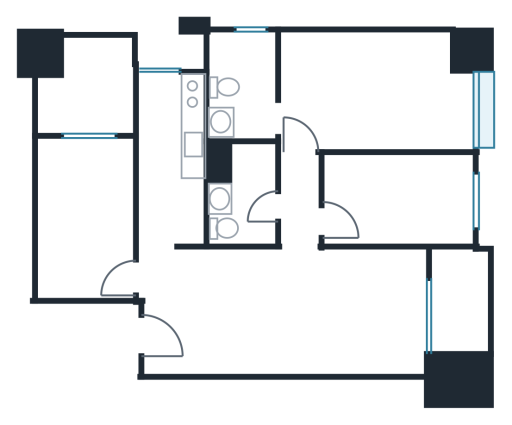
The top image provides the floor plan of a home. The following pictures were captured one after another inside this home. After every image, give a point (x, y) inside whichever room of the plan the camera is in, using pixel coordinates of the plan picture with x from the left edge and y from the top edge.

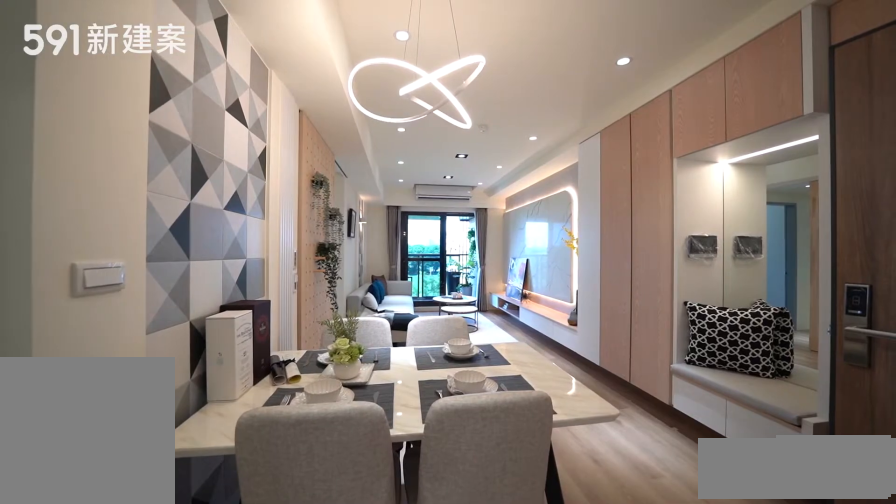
(229, 312)
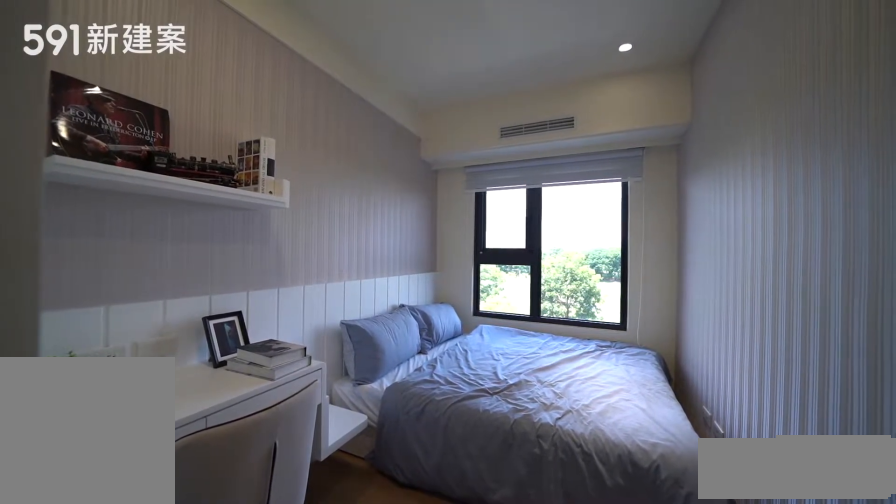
(402, 197)
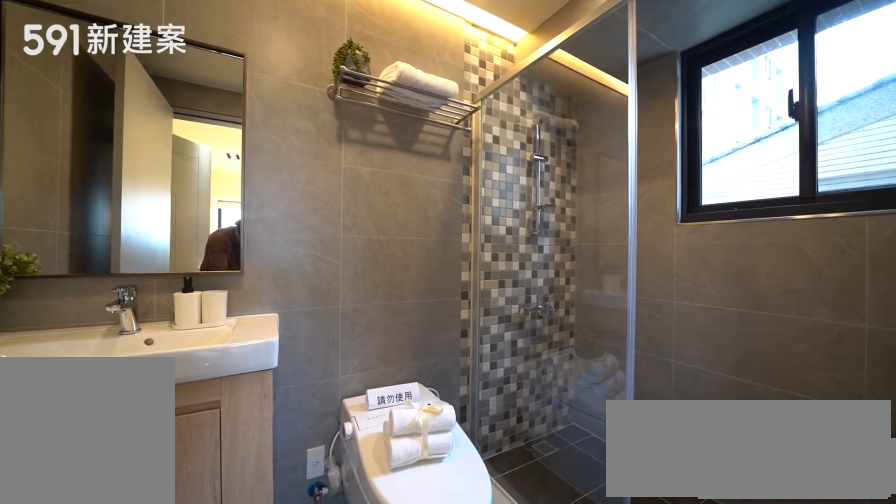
(242, 80)
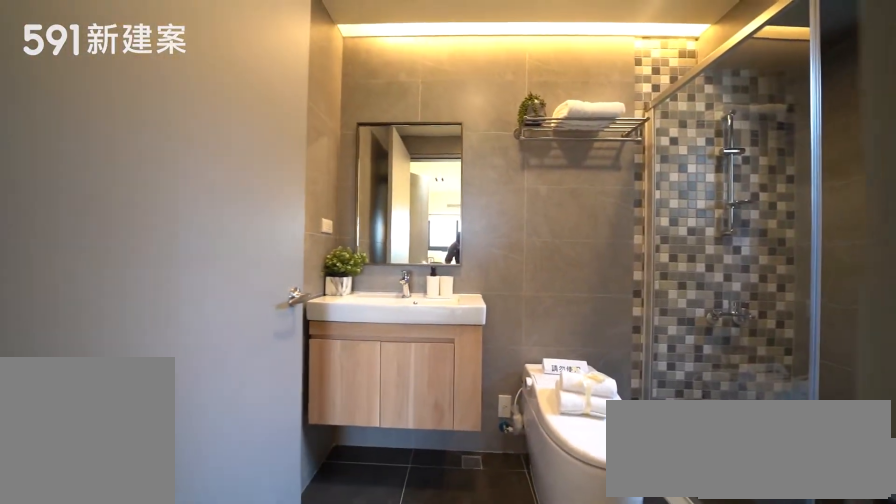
(242, 80)
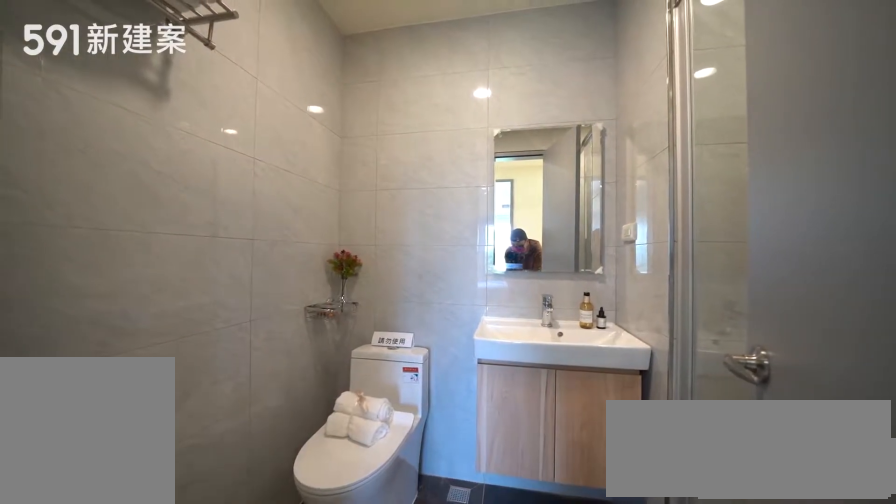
(239, 191)
